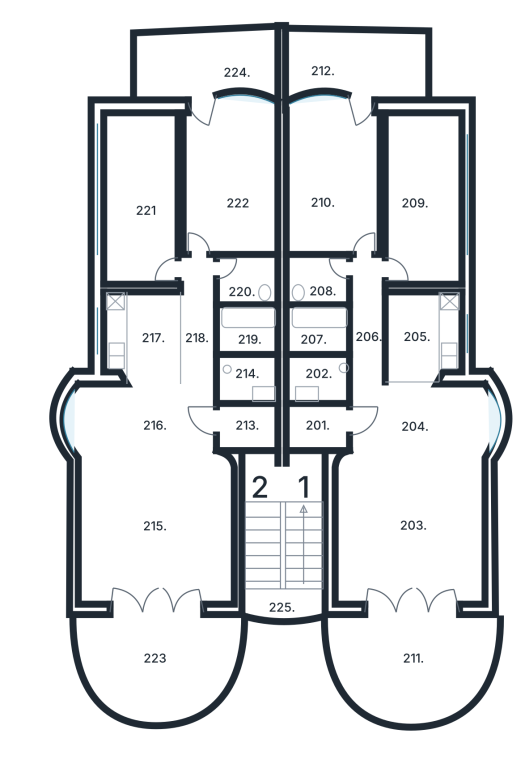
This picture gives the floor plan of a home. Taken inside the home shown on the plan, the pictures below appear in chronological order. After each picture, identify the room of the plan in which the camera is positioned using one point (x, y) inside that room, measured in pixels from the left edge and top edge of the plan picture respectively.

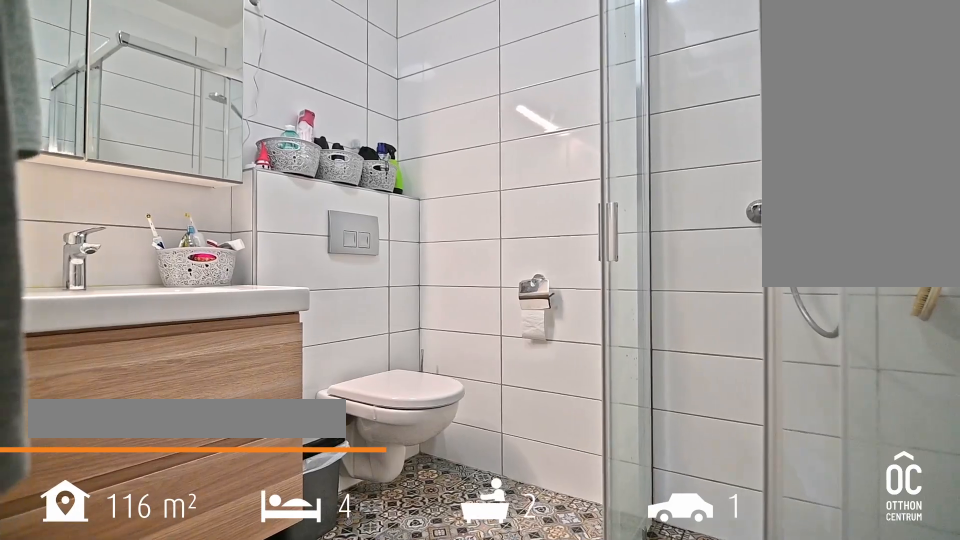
(321, 293)
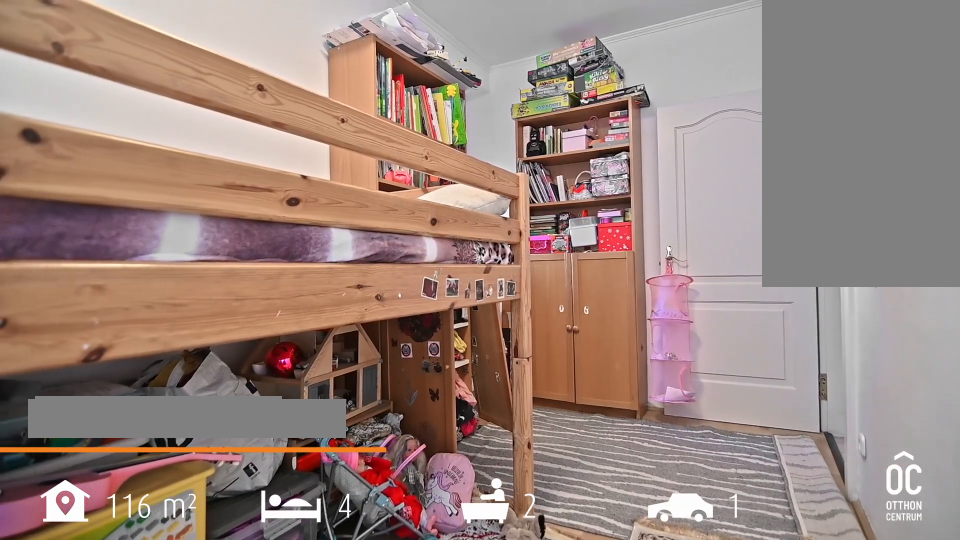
(424, 197)
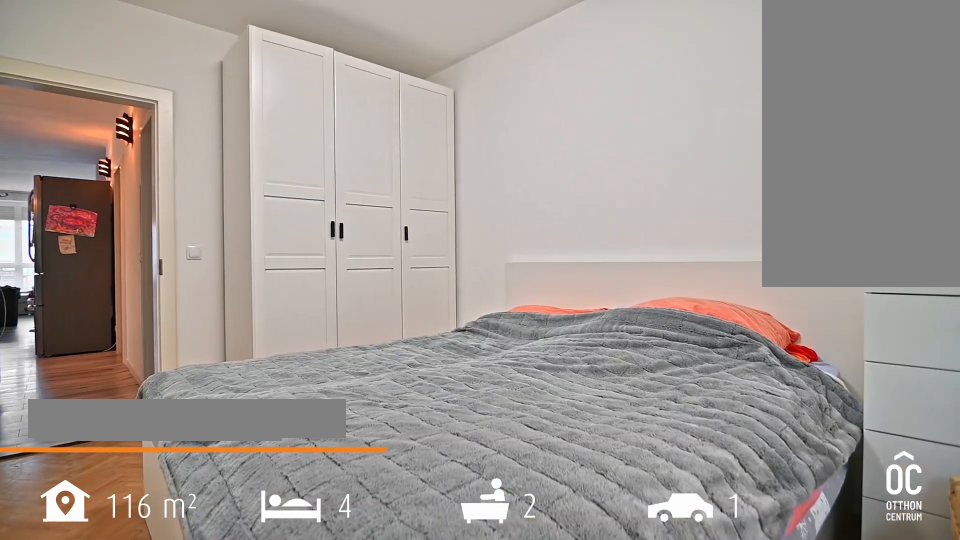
(334, 183)
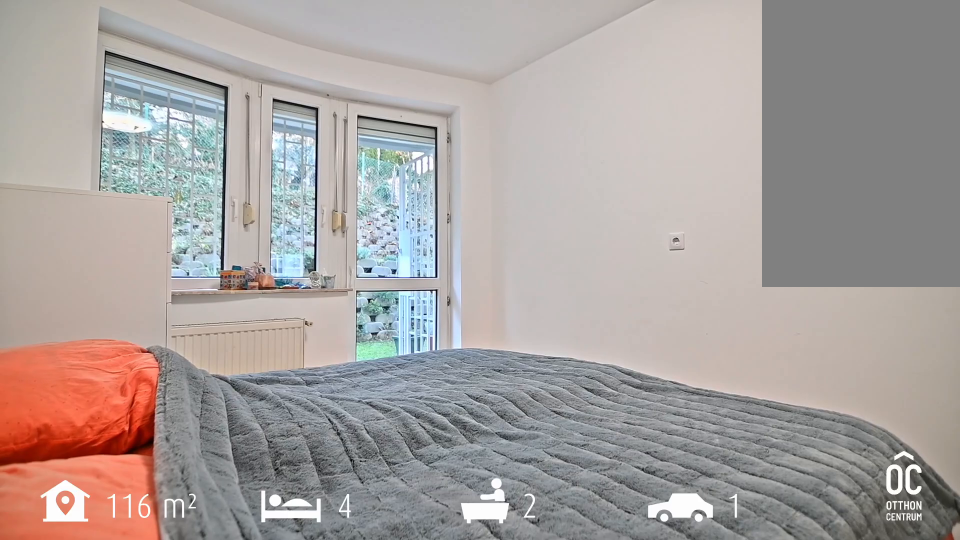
(334, 183)
